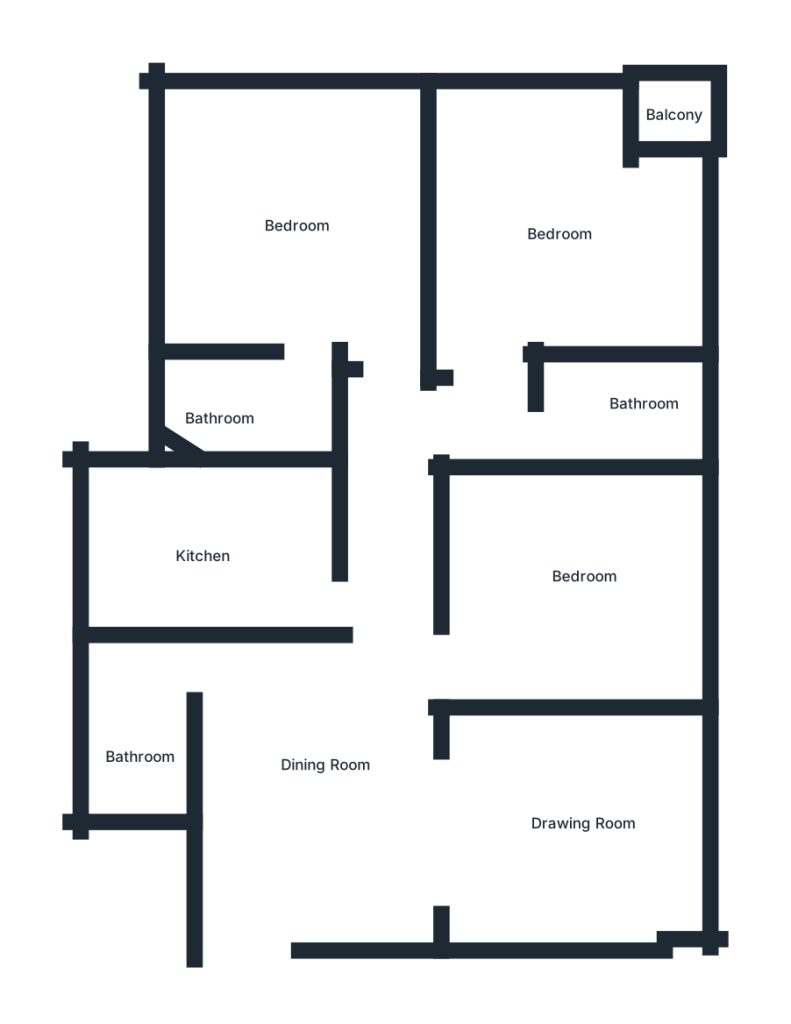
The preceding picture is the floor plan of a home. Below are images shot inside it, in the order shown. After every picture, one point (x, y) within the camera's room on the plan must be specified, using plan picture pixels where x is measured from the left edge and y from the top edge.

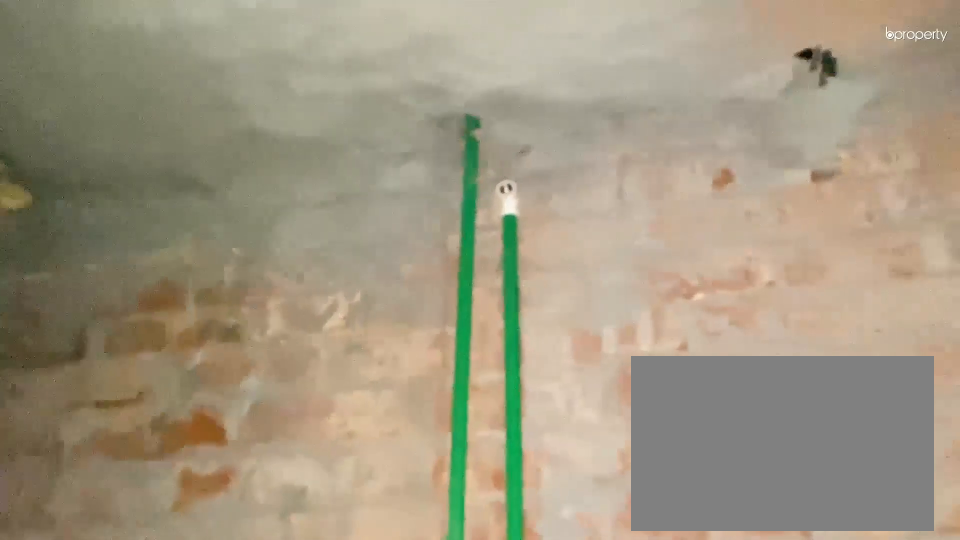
(144, 730)
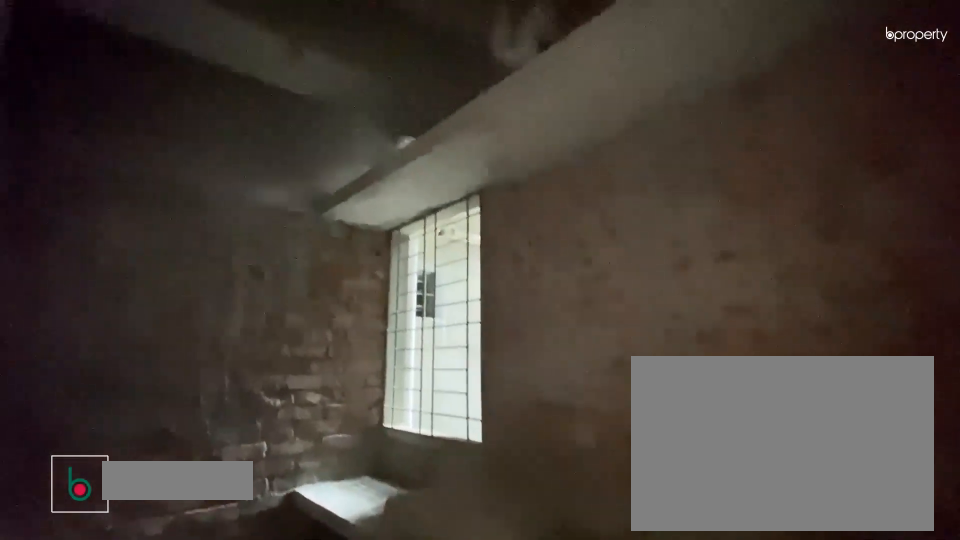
(227, 567)
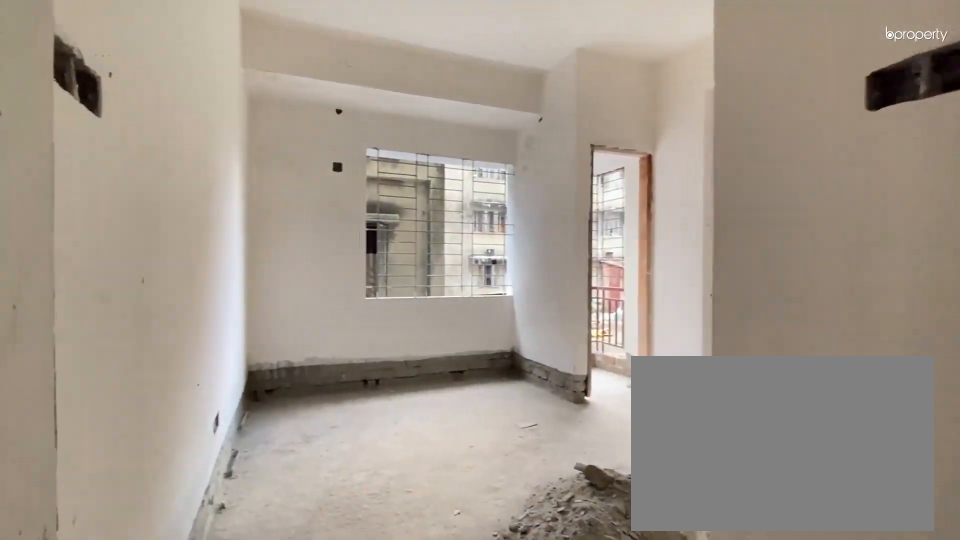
(555, 237)
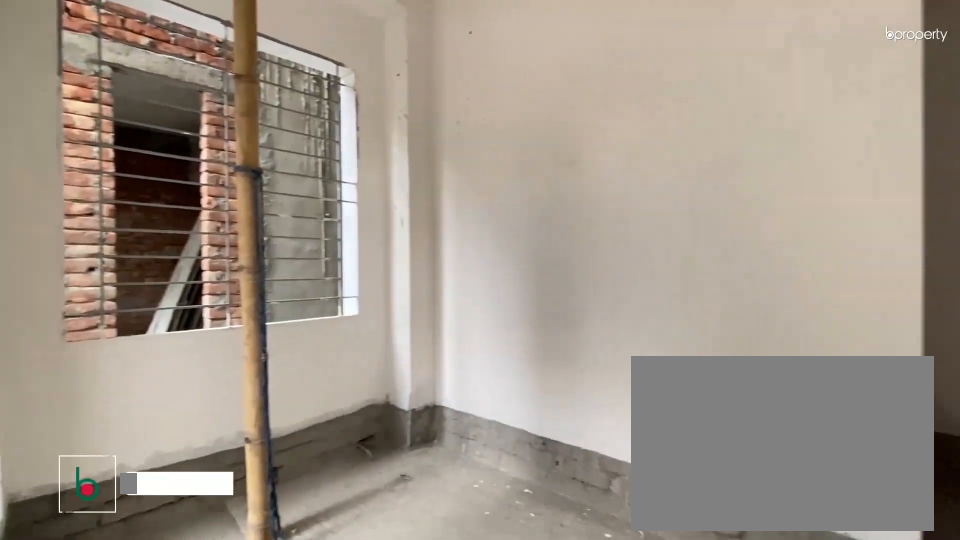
(555, 237)
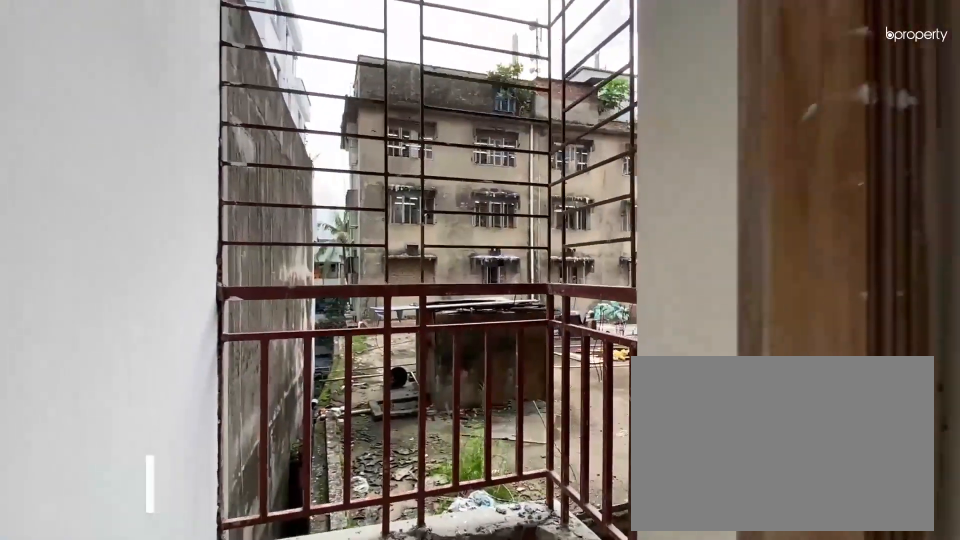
(674, 110)
